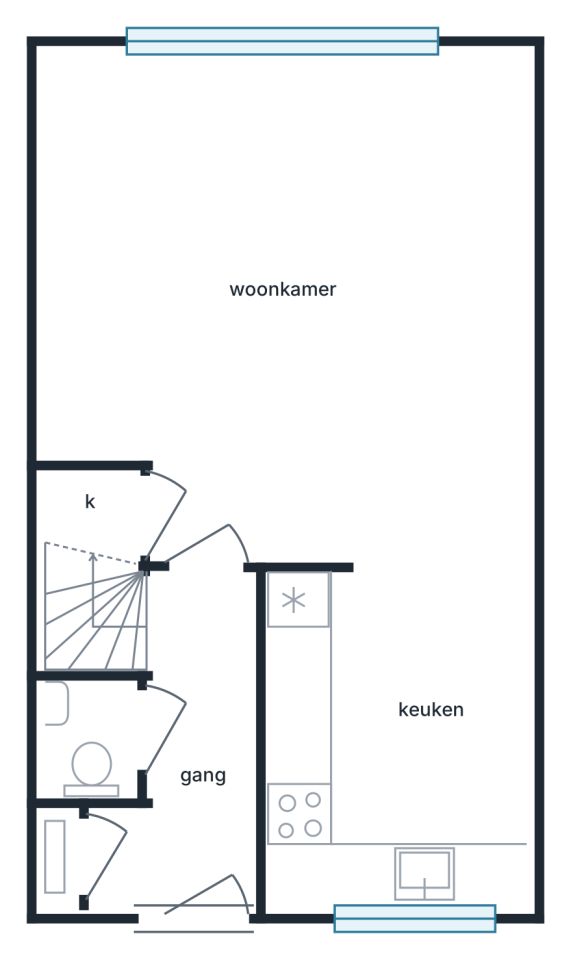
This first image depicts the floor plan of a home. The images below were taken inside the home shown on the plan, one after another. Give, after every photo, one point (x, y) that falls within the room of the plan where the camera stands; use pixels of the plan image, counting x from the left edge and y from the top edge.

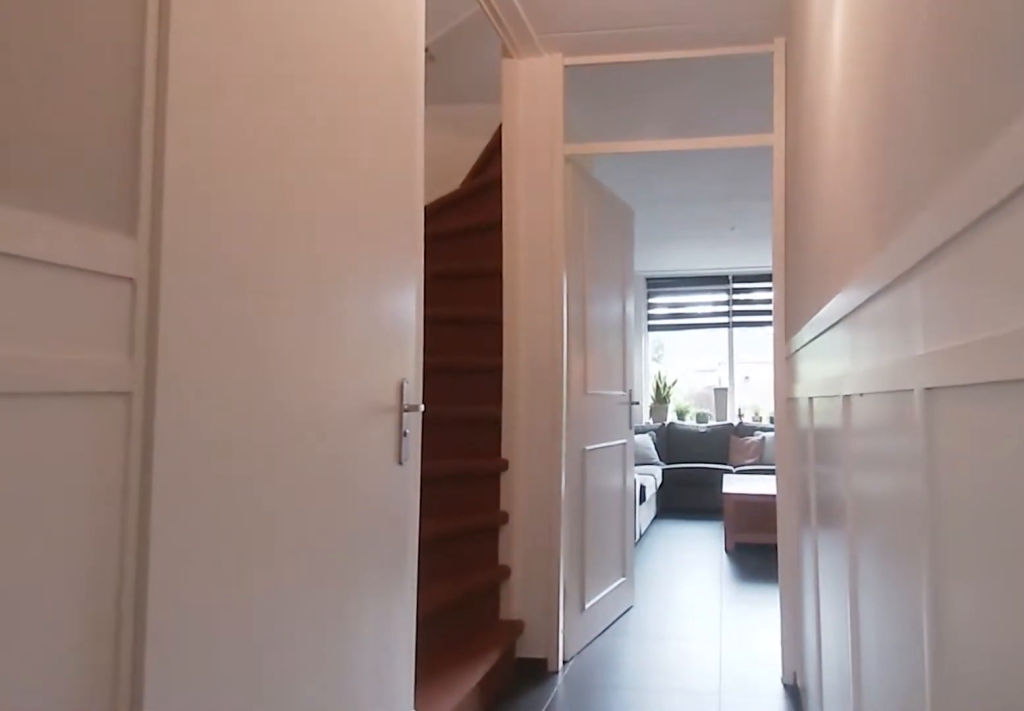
(193, 756)
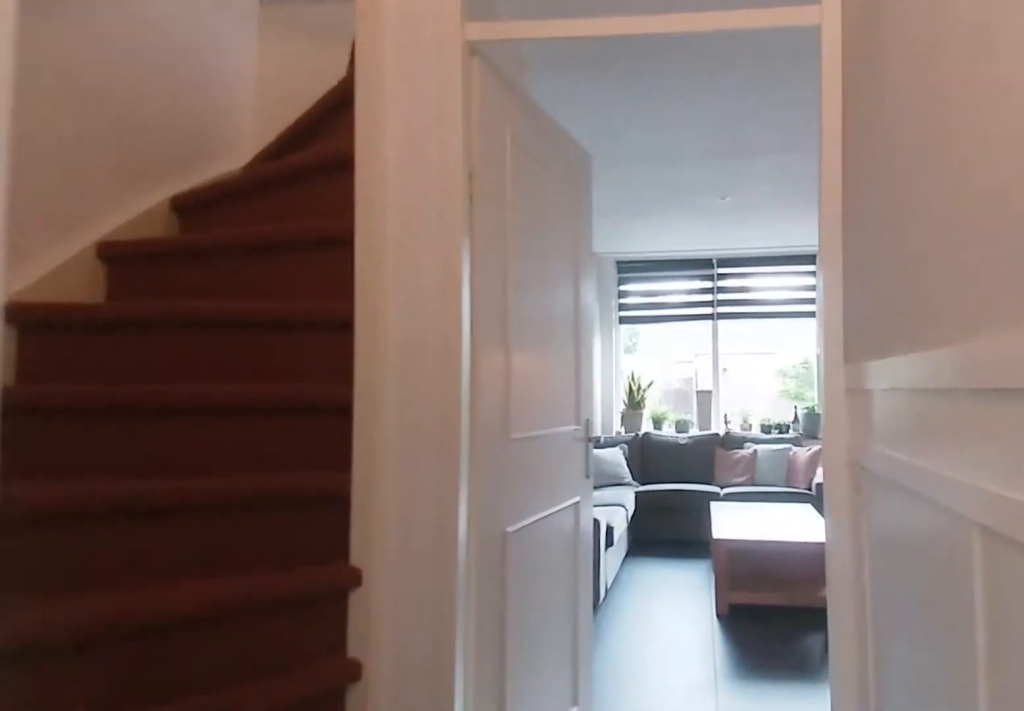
(193, 756)
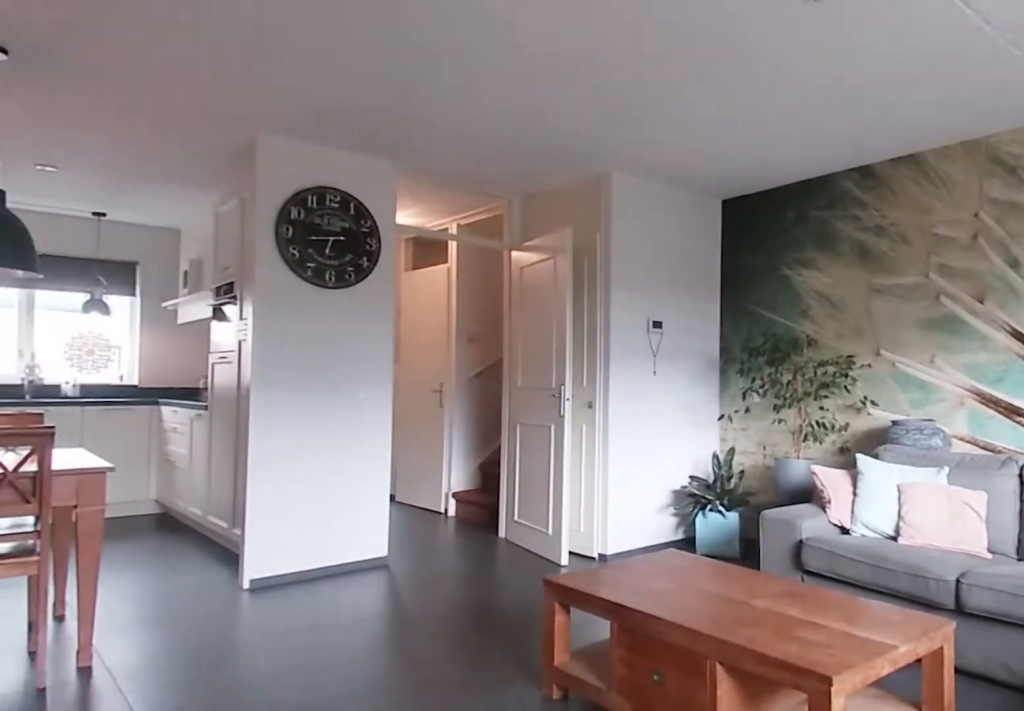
(298, 297)
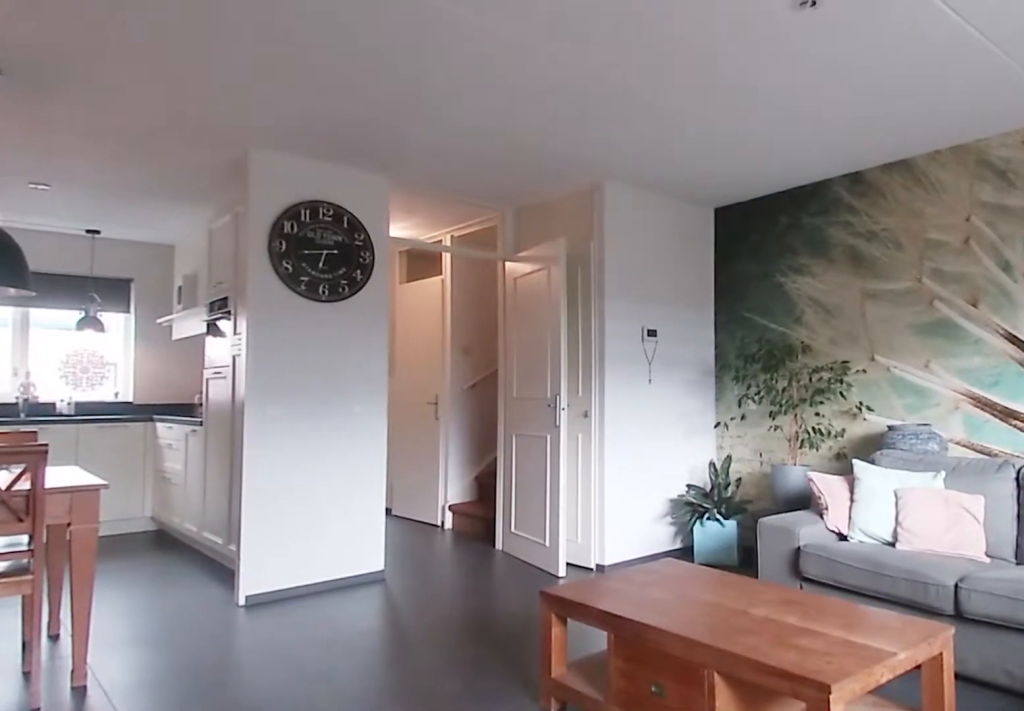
(298, 297)
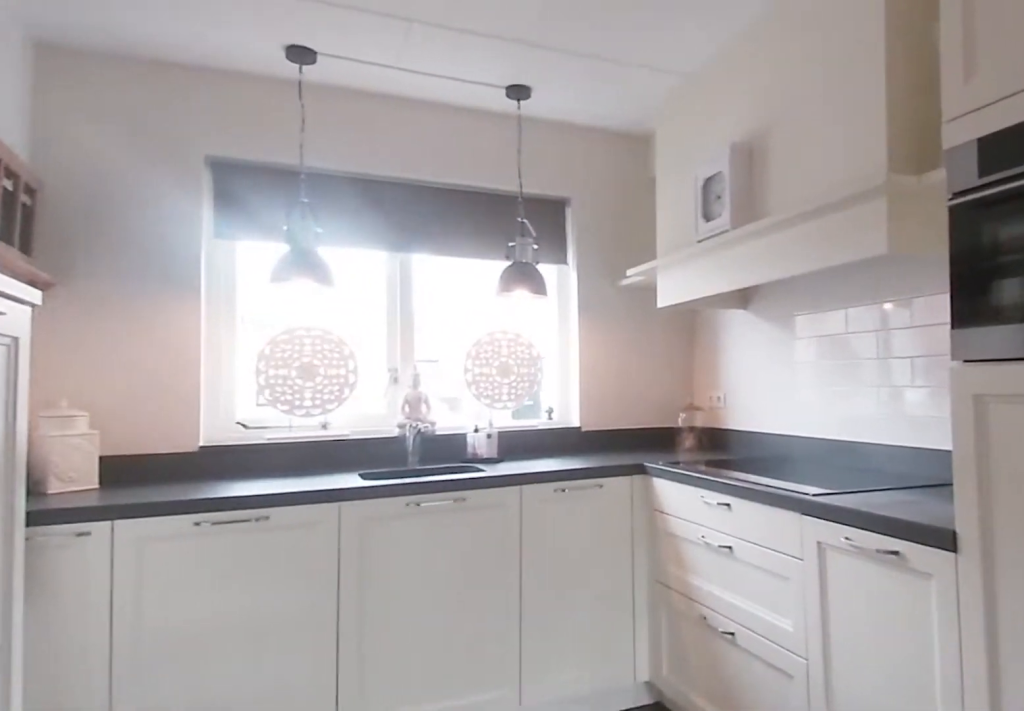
(397, 735)
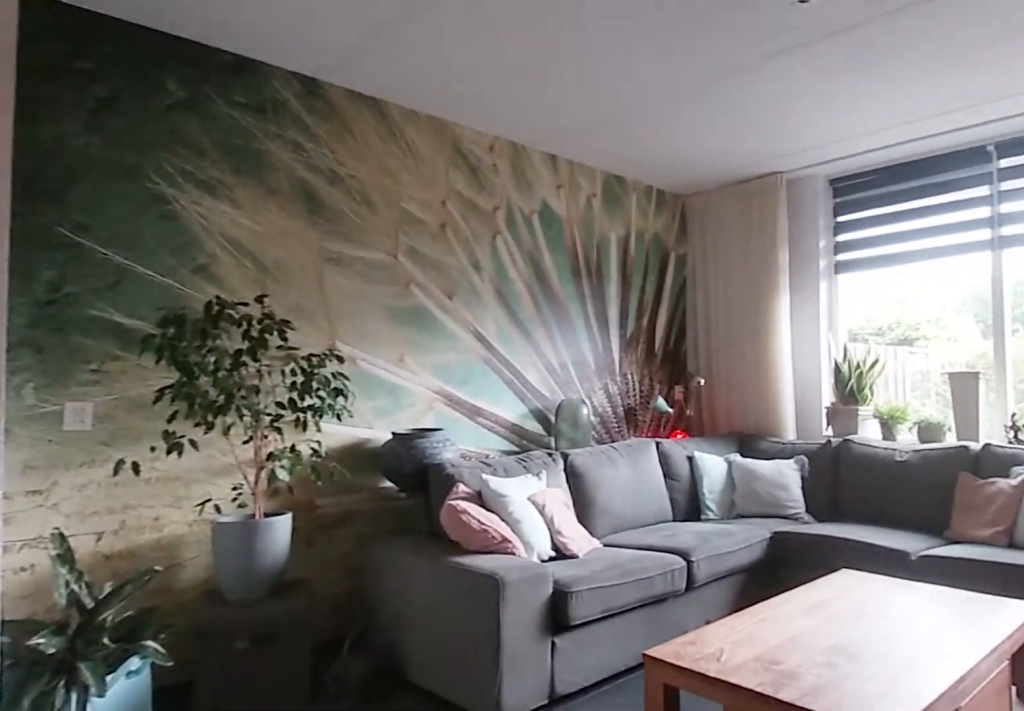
(294, 294)
